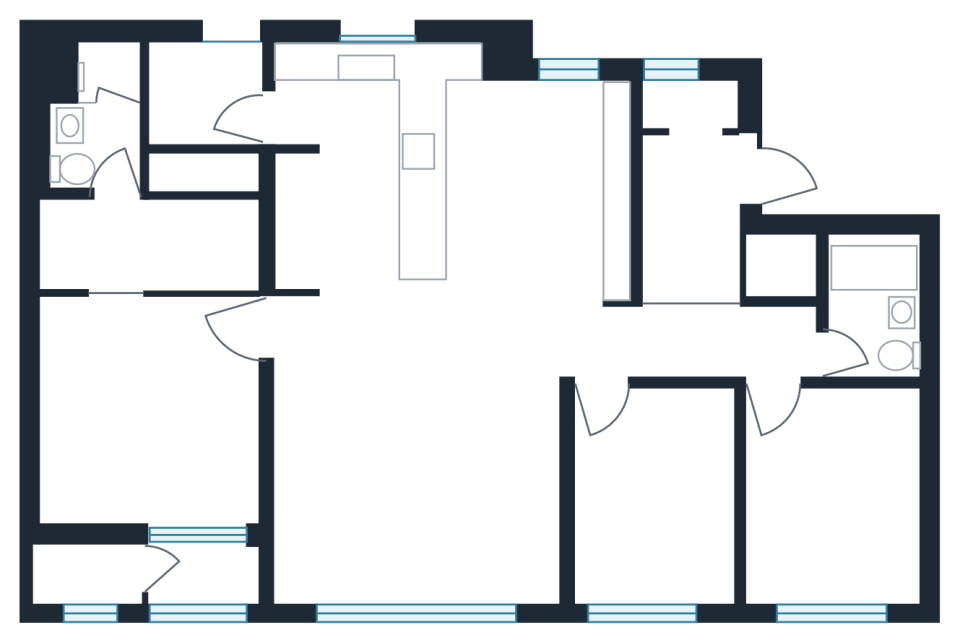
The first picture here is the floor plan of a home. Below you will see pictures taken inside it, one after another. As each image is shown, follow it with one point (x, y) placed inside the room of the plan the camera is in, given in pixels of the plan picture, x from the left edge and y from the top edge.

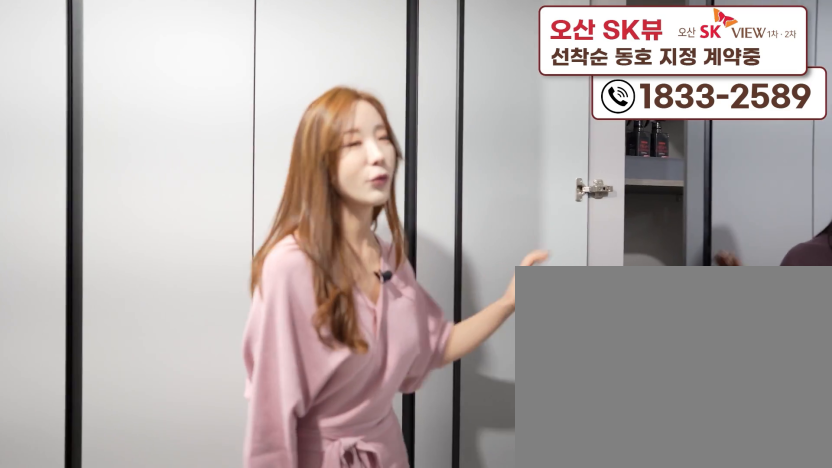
(699, 191)
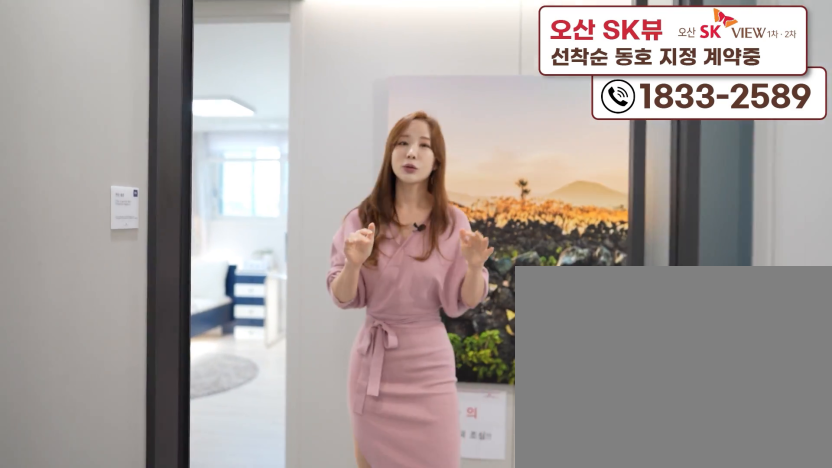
(699, 191)
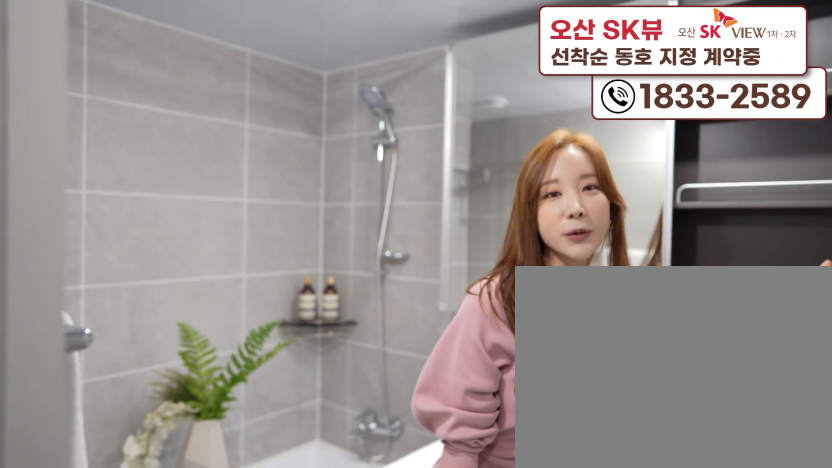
(881, 334)
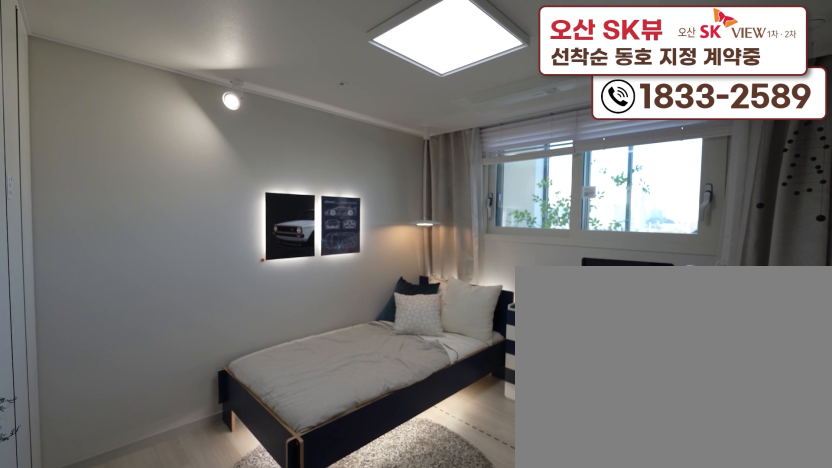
(824, 545)
